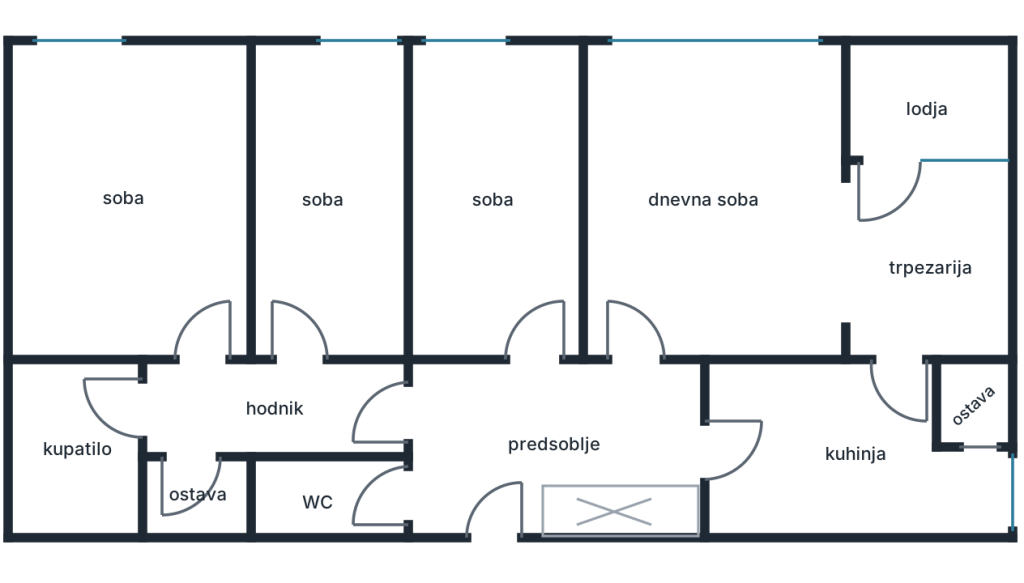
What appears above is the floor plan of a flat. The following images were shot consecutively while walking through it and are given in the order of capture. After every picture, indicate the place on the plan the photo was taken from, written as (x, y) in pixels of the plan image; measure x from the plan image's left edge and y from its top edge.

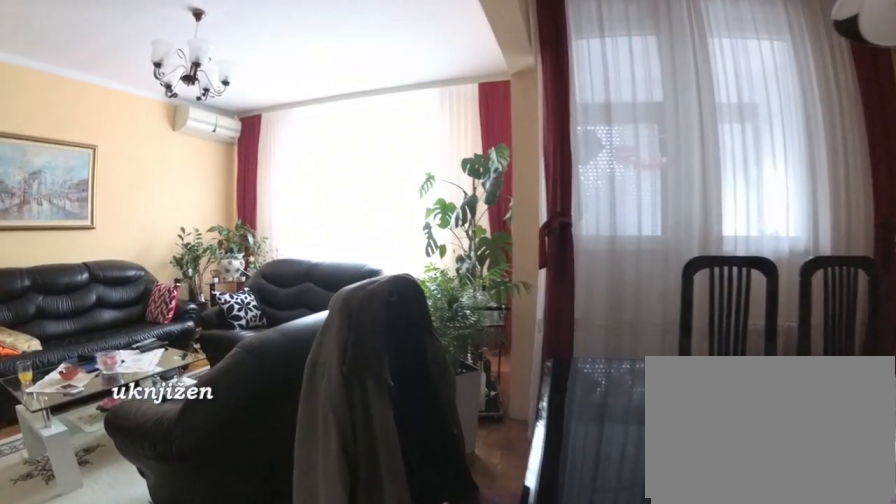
(893, 343)
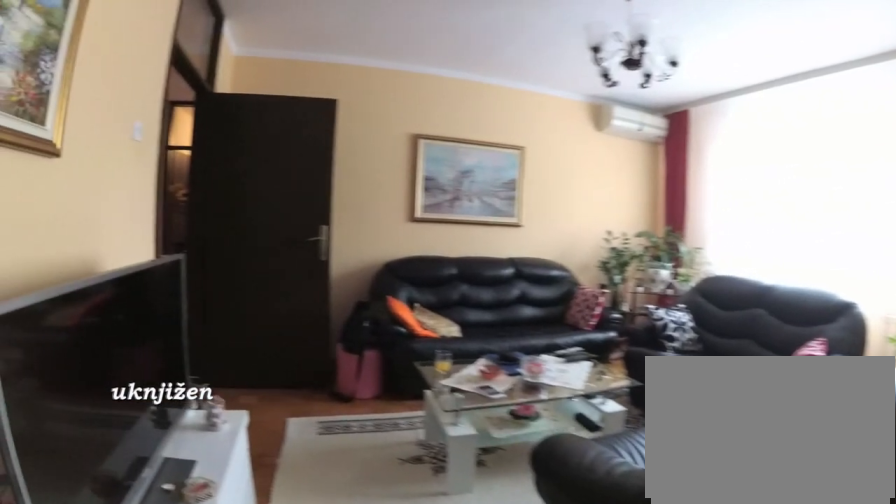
(869, 330)
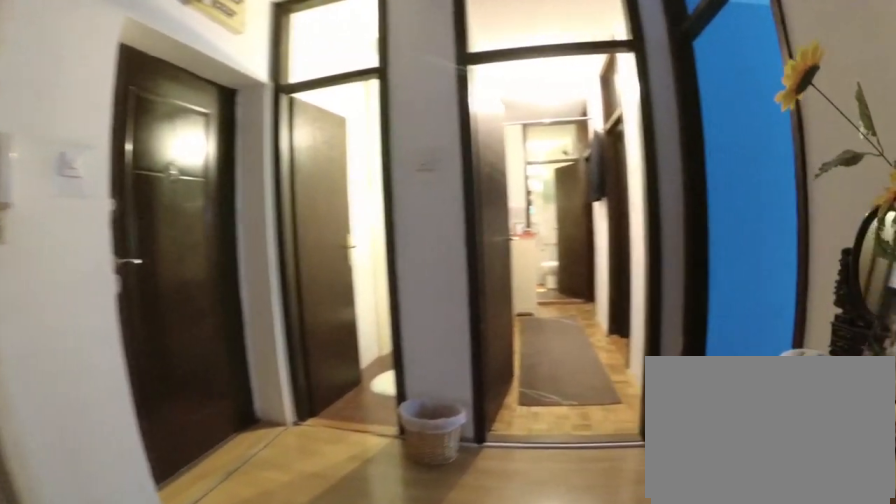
(623, 412)
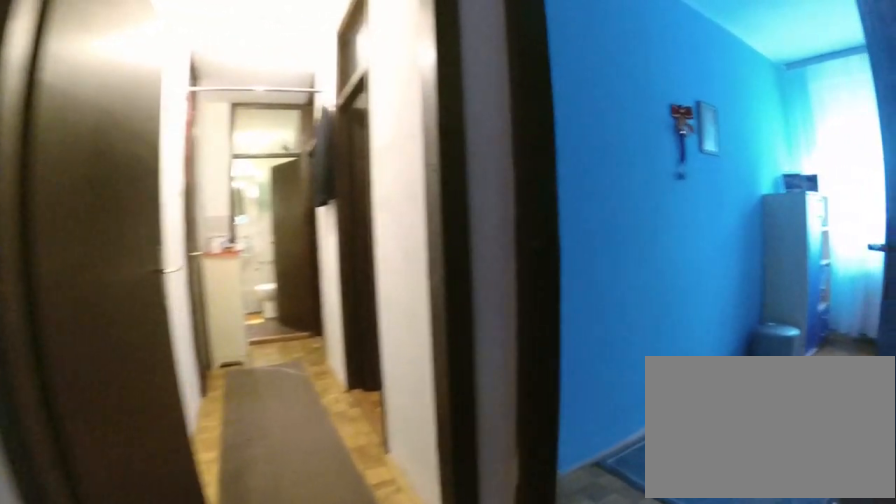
(572, 415)
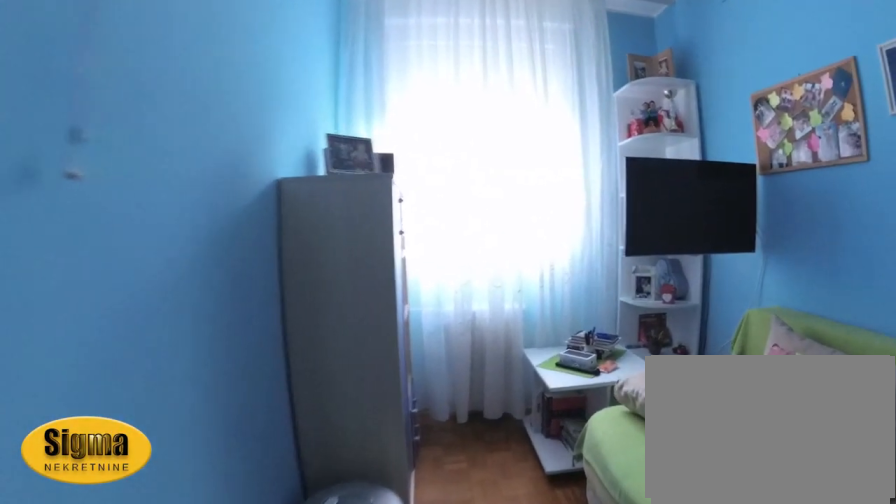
(536, 246)
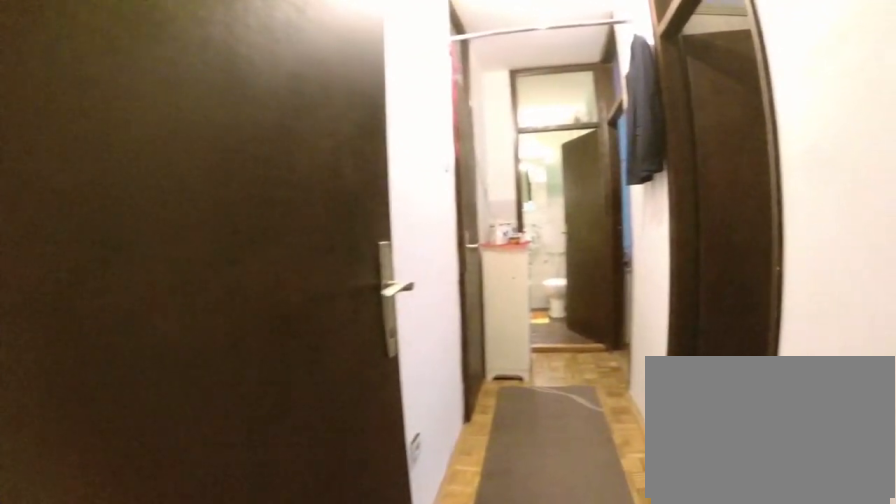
(492, 419)
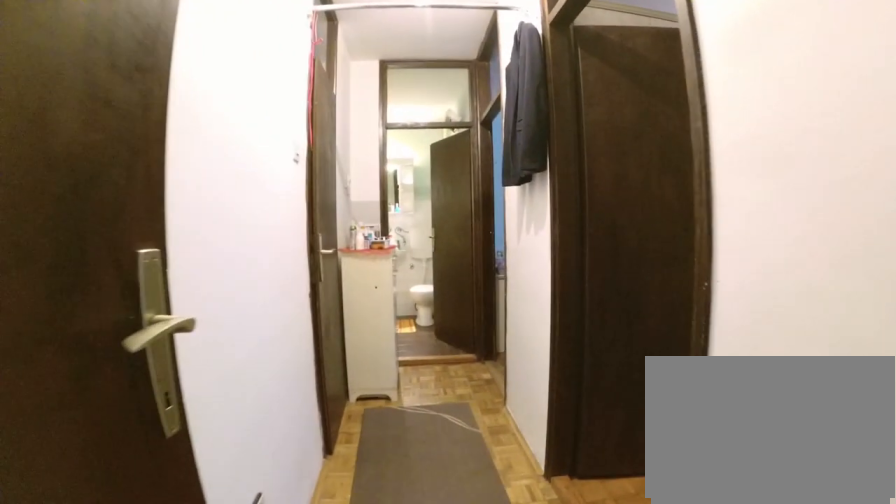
(469, 416)
